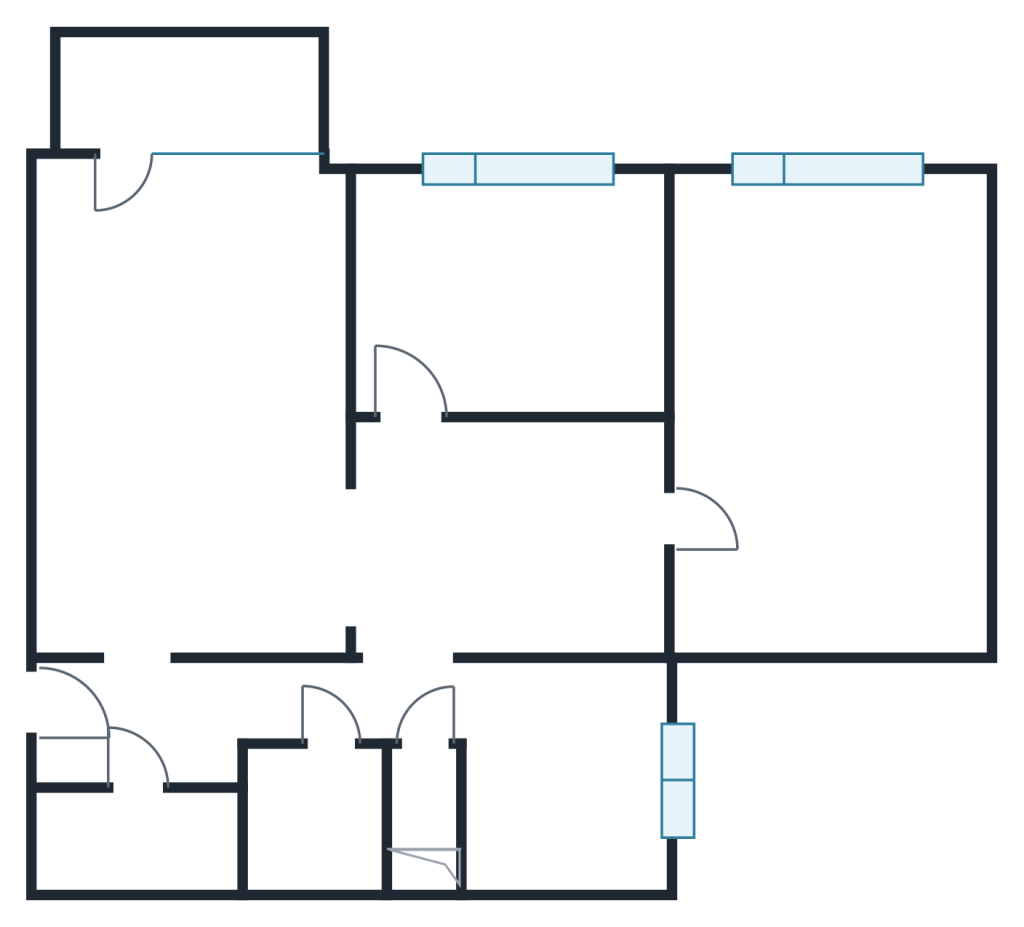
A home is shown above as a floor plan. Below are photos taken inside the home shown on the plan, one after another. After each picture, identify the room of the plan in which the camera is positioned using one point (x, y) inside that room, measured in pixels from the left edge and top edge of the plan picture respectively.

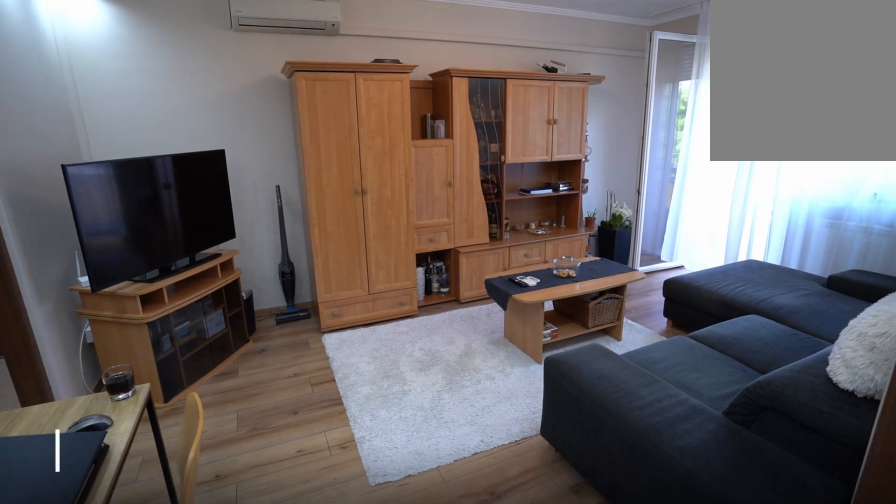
(173, 402)
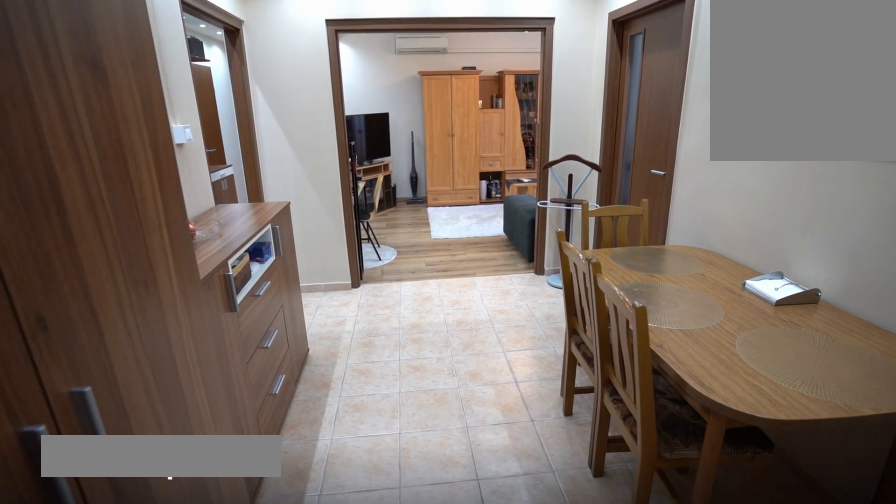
(512, 531)
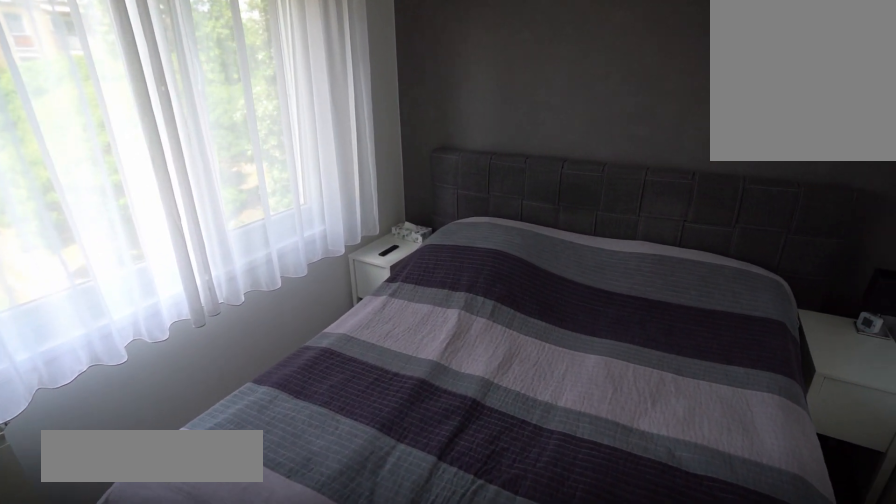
(526, 286)
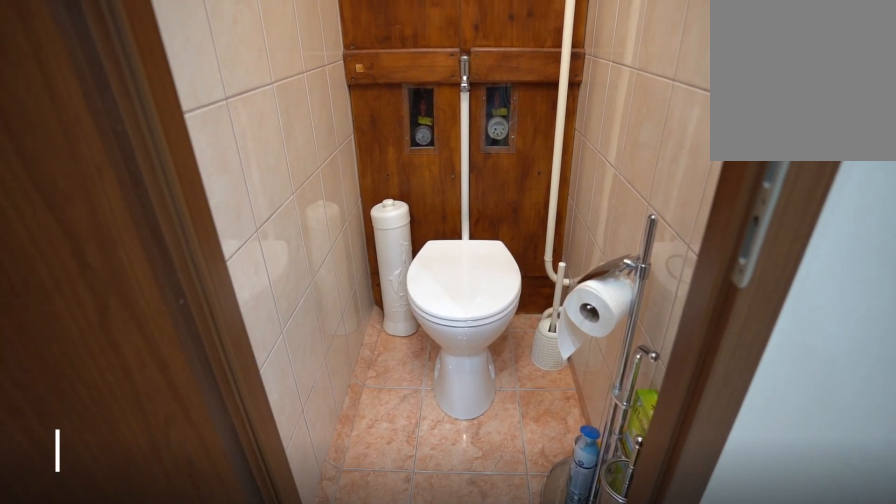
(426, 803)
